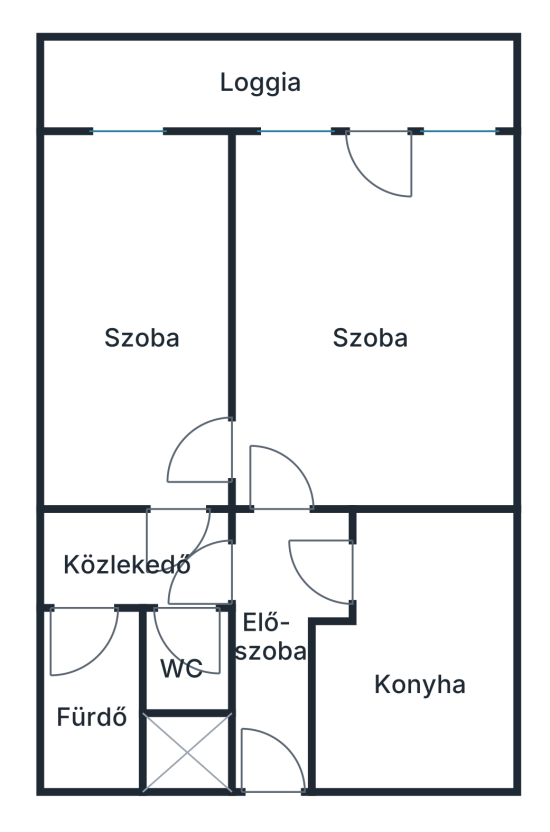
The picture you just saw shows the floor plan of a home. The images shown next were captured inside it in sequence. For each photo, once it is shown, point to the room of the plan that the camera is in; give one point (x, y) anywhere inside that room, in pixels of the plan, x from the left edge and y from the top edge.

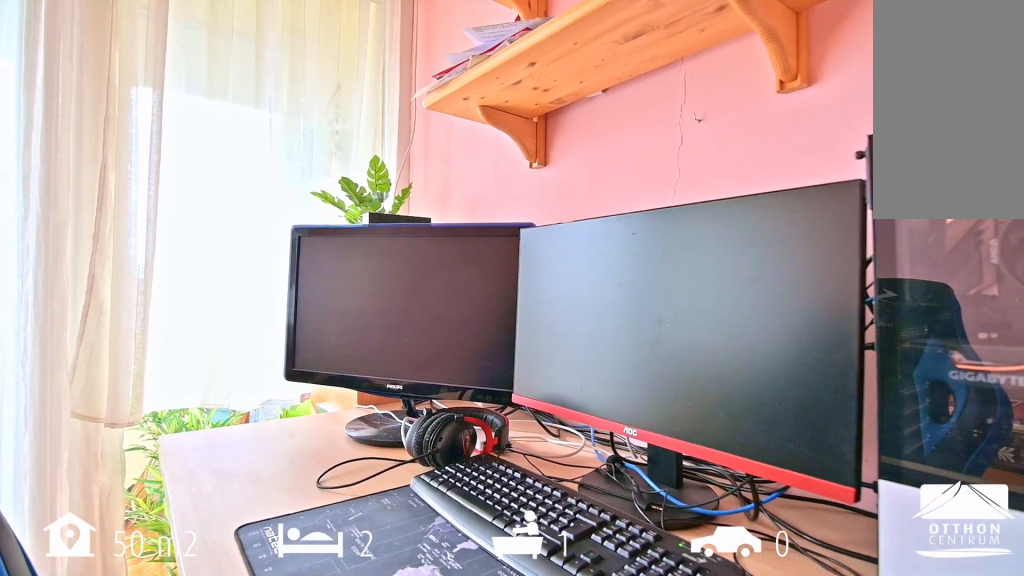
(366, 365)
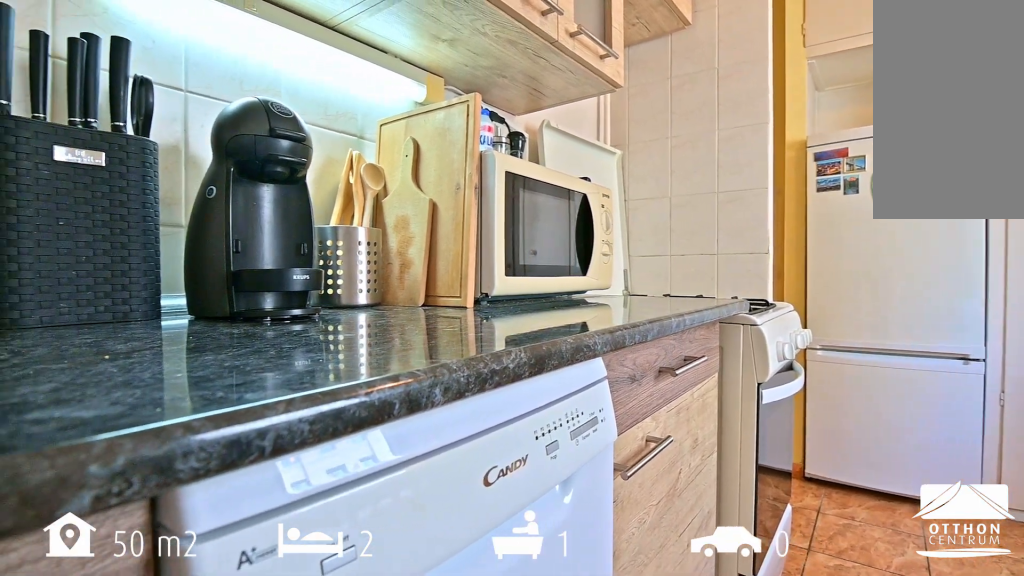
(436, 640)
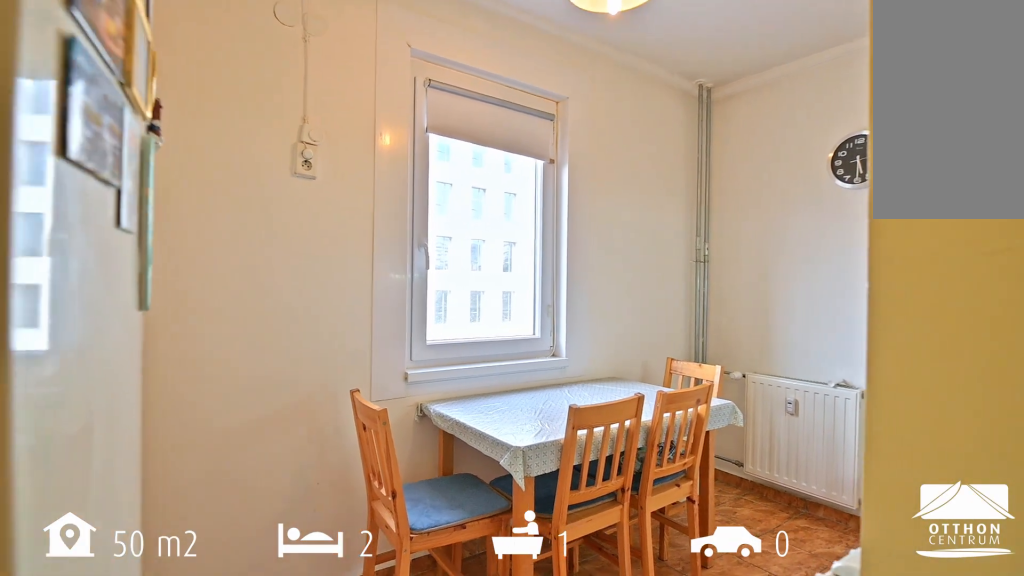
(436, 640)
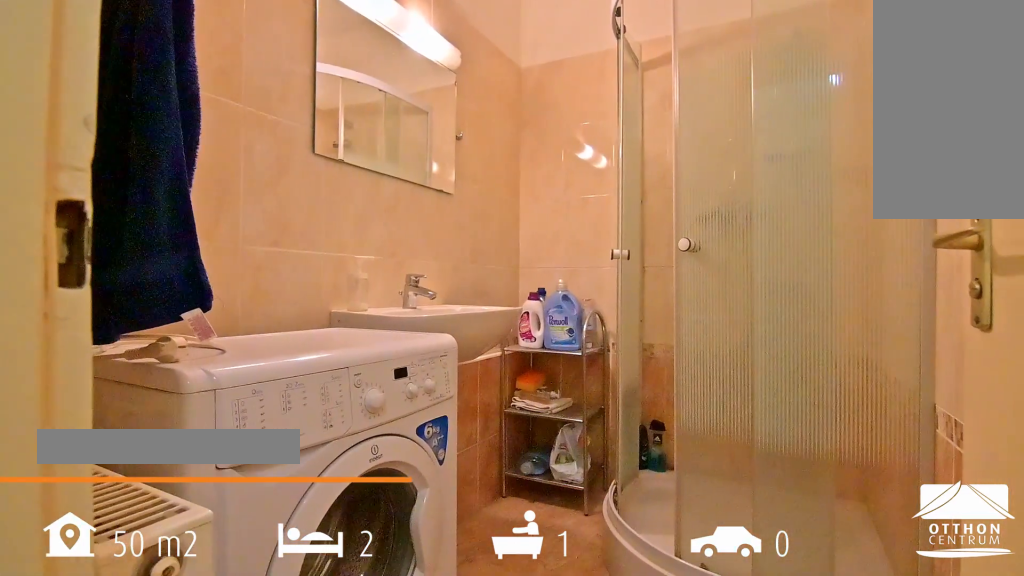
(99, 720)
